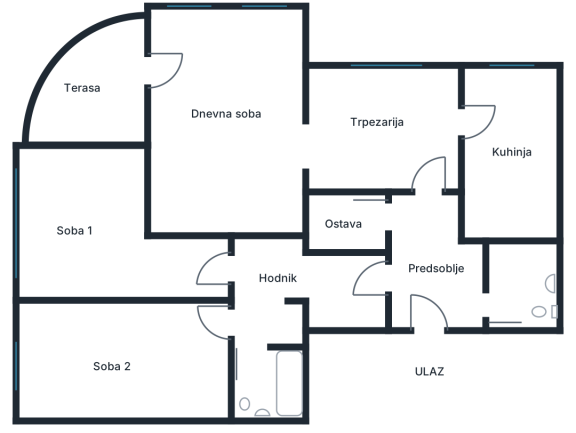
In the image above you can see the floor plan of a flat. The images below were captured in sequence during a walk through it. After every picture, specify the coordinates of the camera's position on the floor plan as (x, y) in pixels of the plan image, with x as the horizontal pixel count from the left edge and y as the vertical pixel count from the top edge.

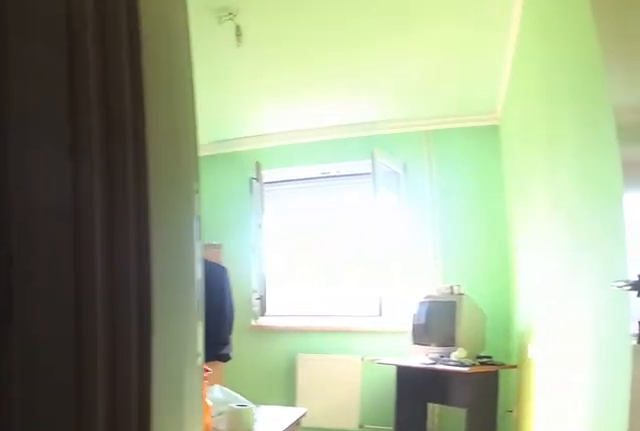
(274, 313)
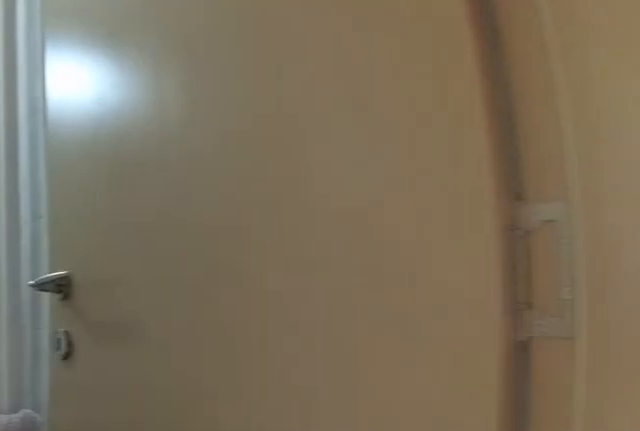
(261, 315)
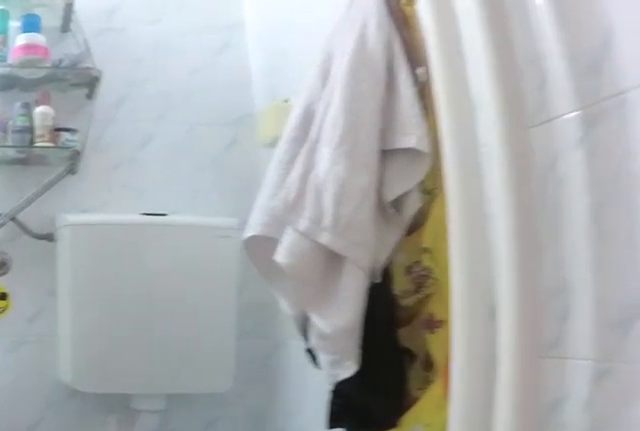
(253, 340)
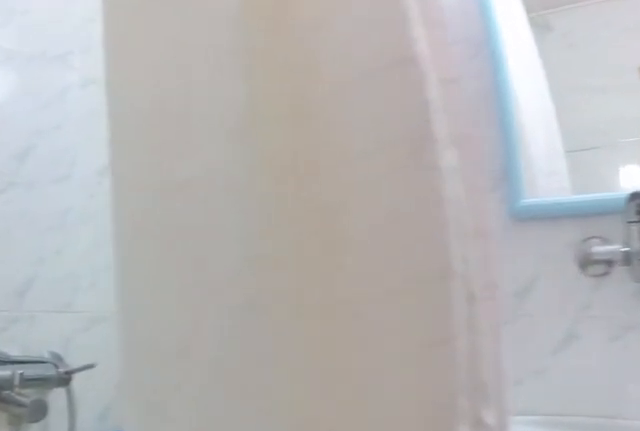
(253, 367)
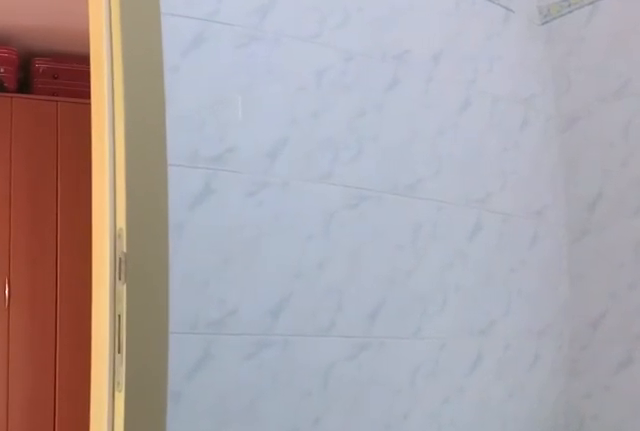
(271, 387)
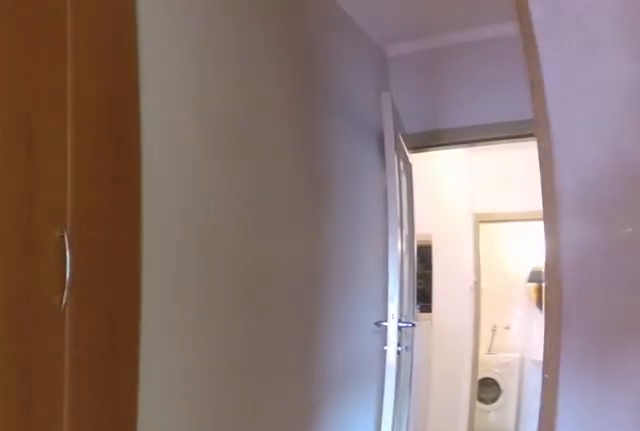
(263, 295)
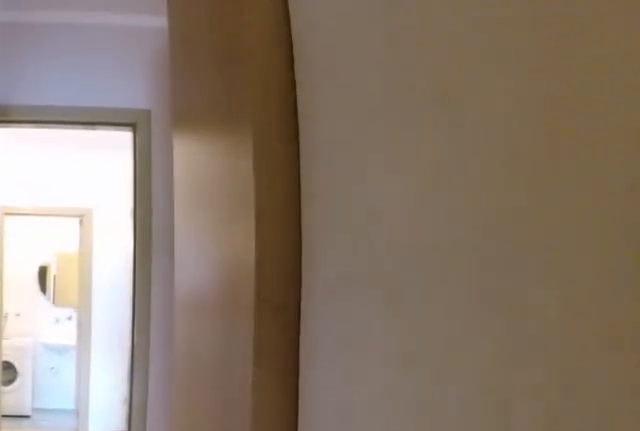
(285, 271)
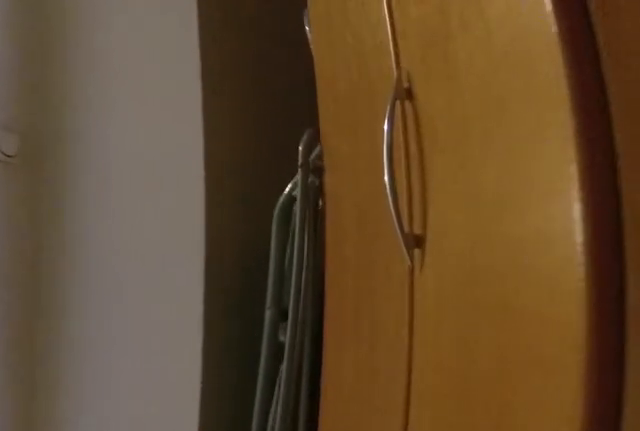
(330, 272)
